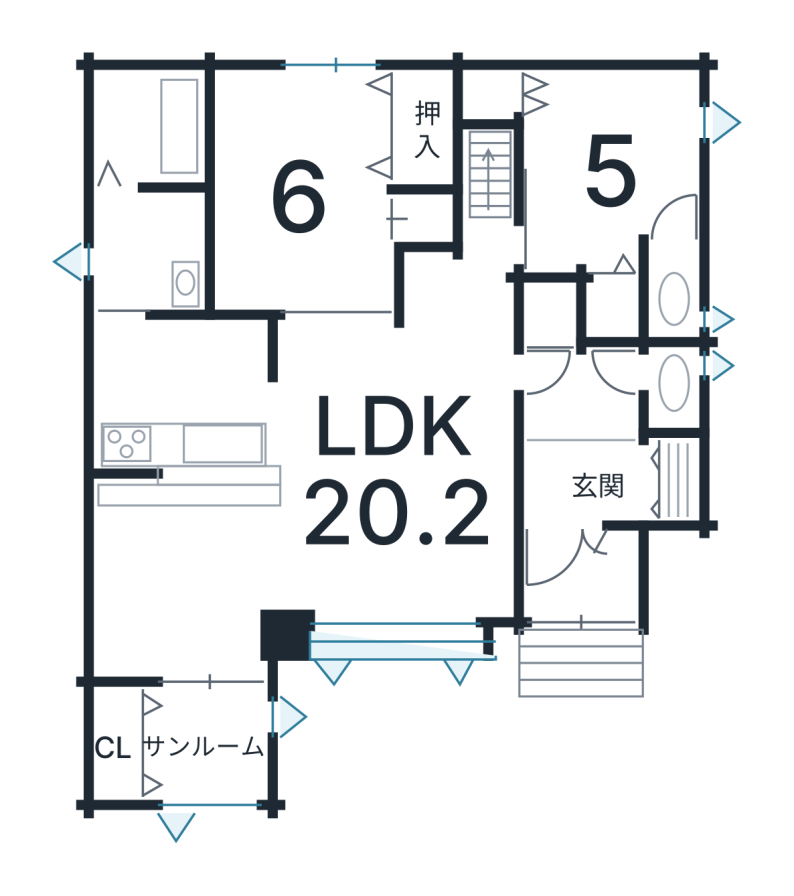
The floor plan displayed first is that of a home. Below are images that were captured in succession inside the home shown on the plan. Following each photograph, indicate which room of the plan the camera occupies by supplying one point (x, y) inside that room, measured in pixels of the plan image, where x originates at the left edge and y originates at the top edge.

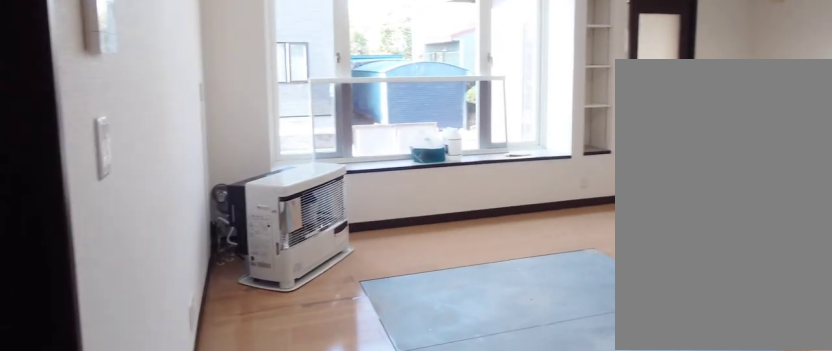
(394, 488)
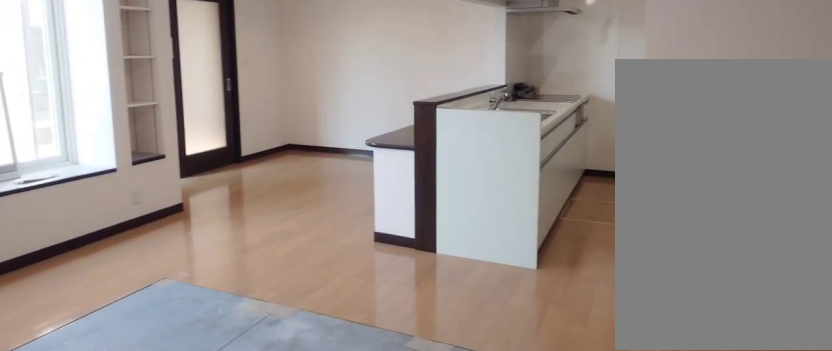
(394, 488)
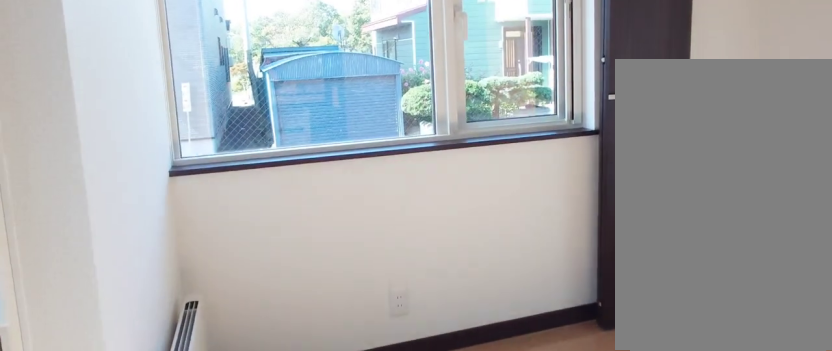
(192, 756)
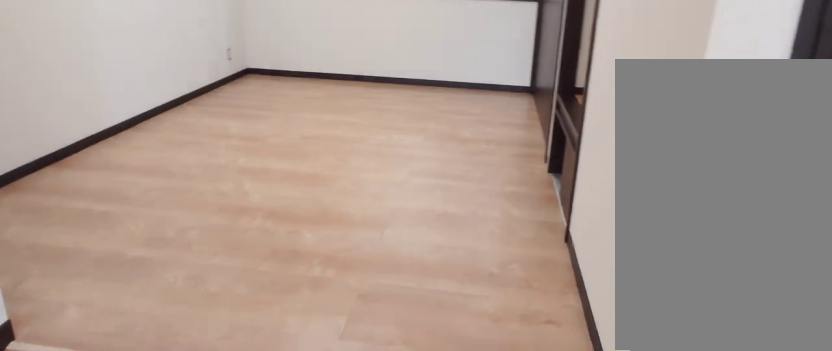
(277, 145)
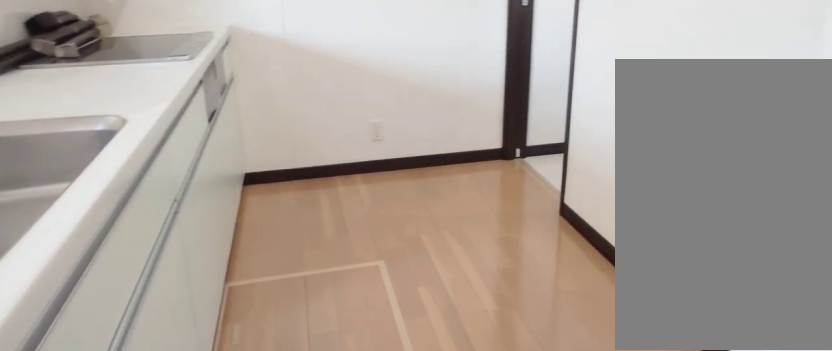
(178, 405)
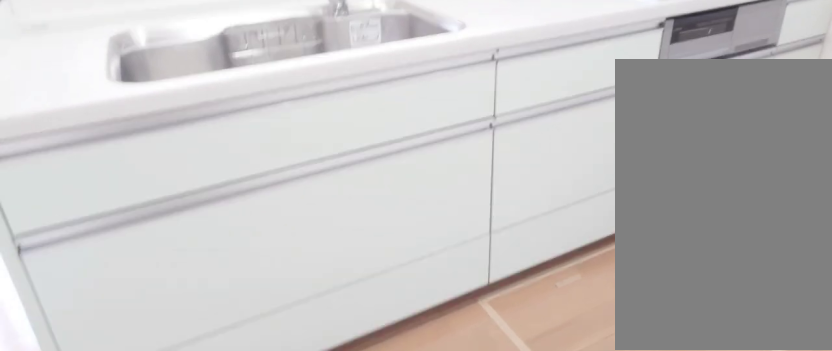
(178, 405)
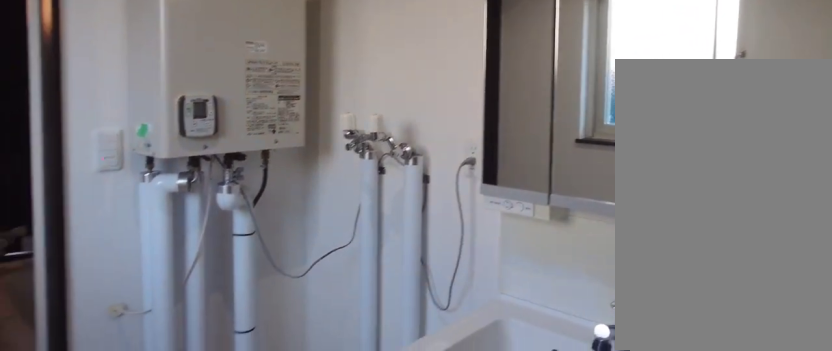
(143, 269)
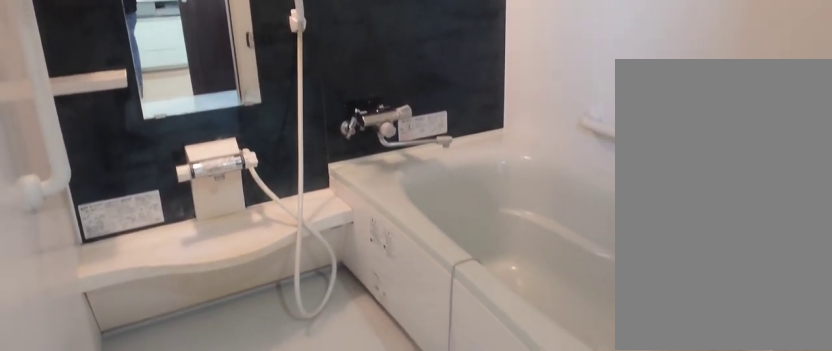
(135, 140)
